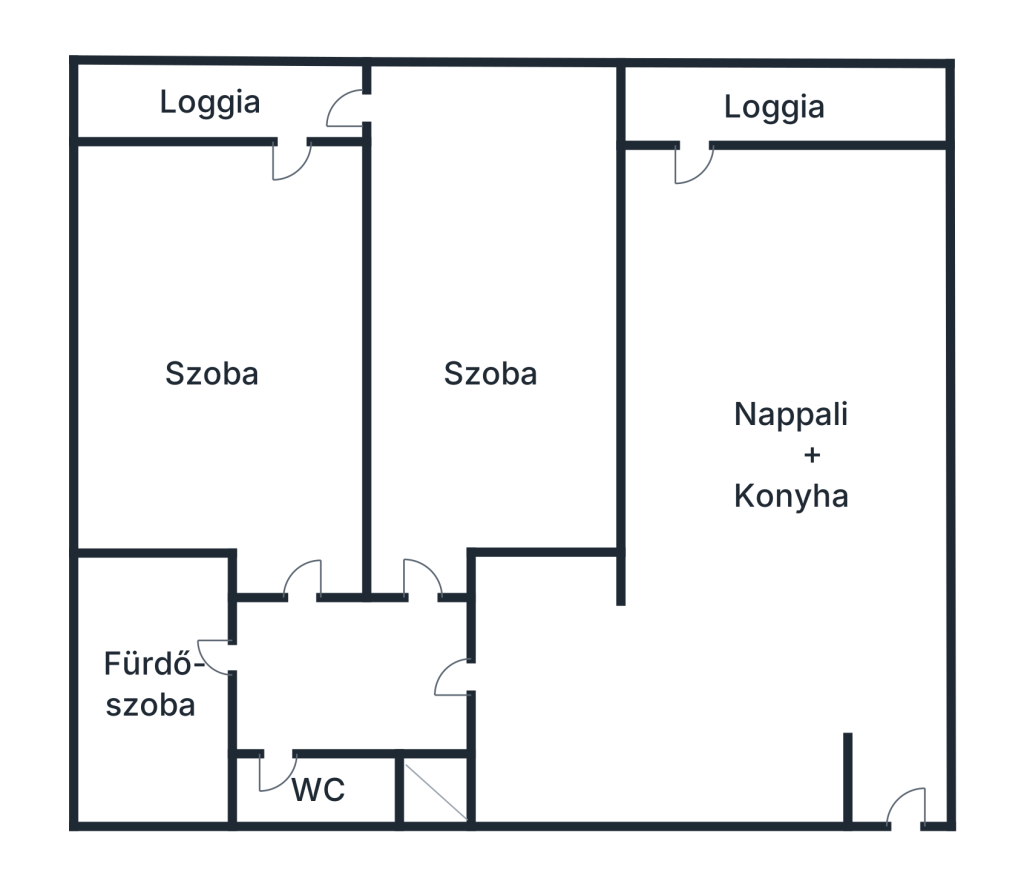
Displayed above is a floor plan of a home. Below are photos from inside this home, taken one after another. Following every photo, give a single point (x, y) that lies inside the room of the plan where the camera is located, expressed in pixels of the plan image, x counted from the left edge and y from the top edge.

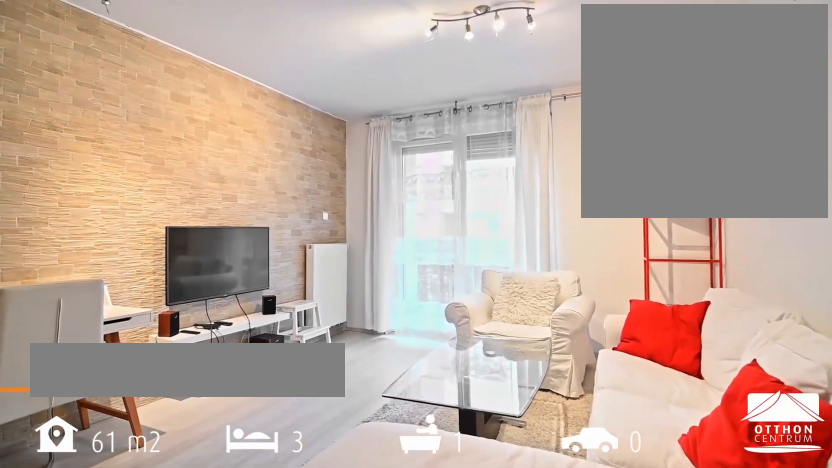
(759, 585)
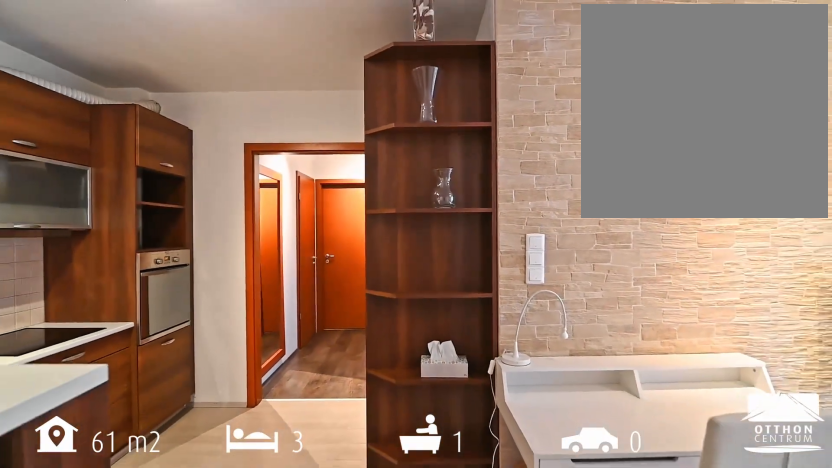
(759, 586)
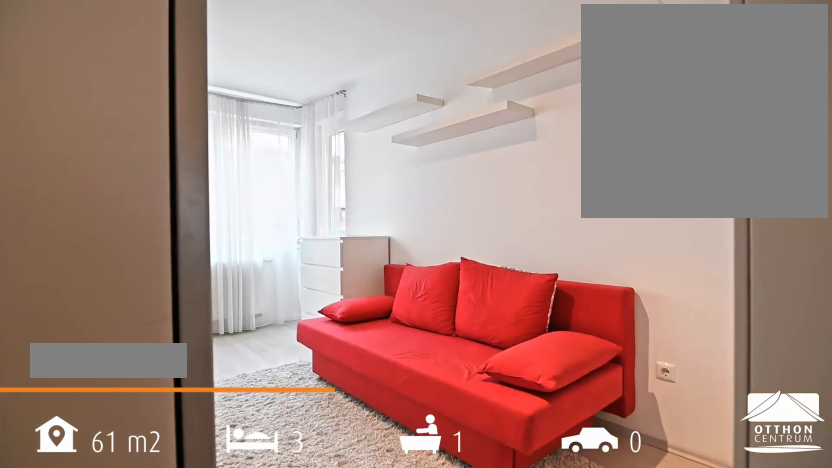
(499, 325)
